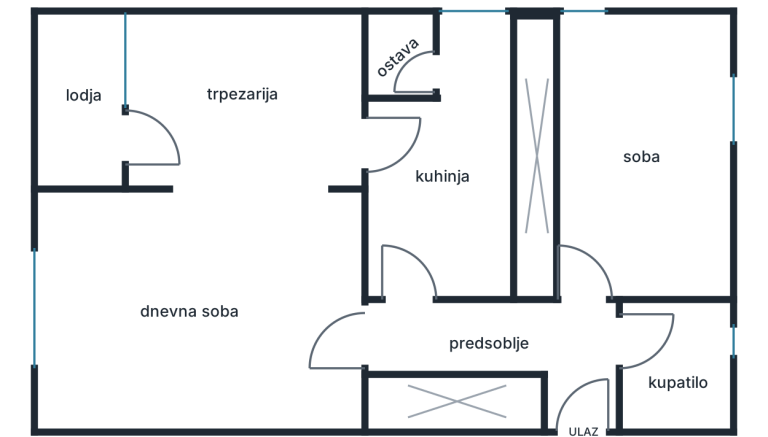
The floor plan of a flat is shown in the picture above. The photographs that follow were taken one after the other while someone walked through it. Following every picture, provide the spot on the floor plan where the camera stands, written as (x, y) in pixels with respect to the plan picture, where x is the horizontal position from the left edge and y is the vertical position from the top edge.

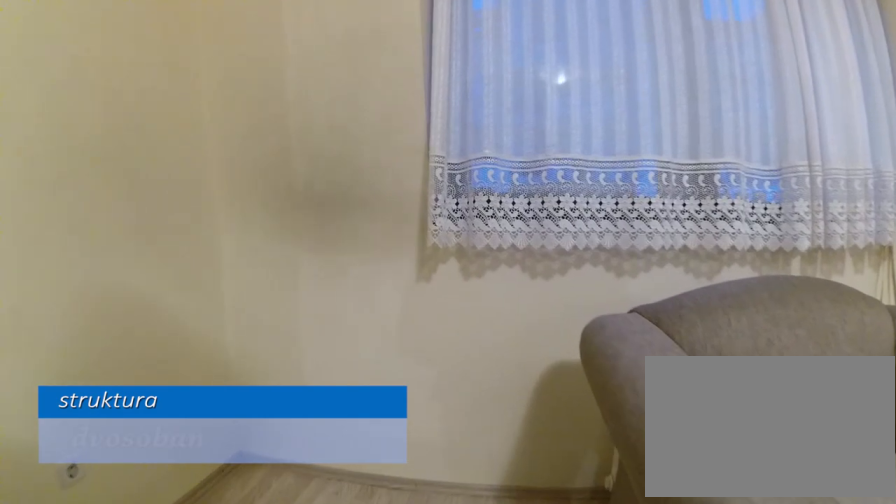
(143, 336)
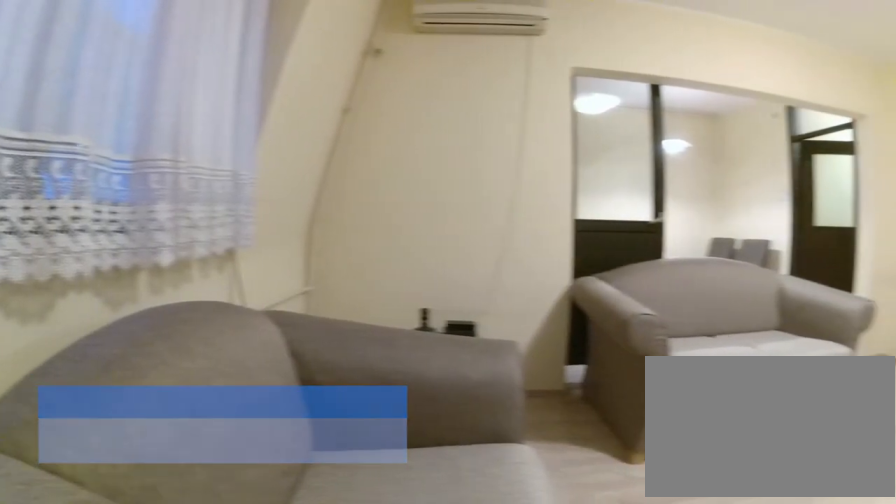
(59, 373)
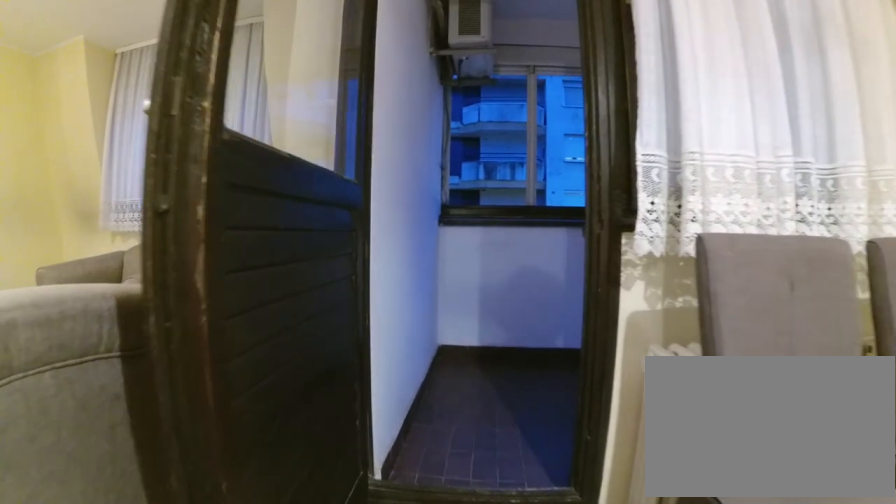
(222, 146)
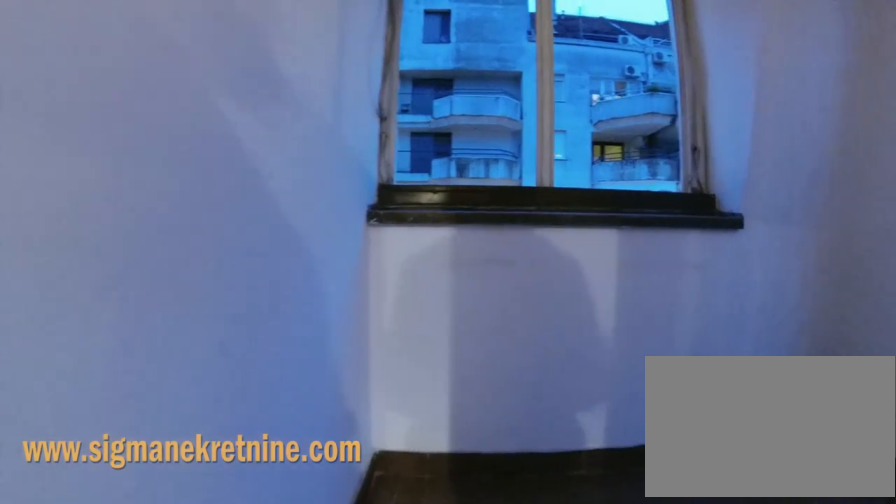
(149, 138)
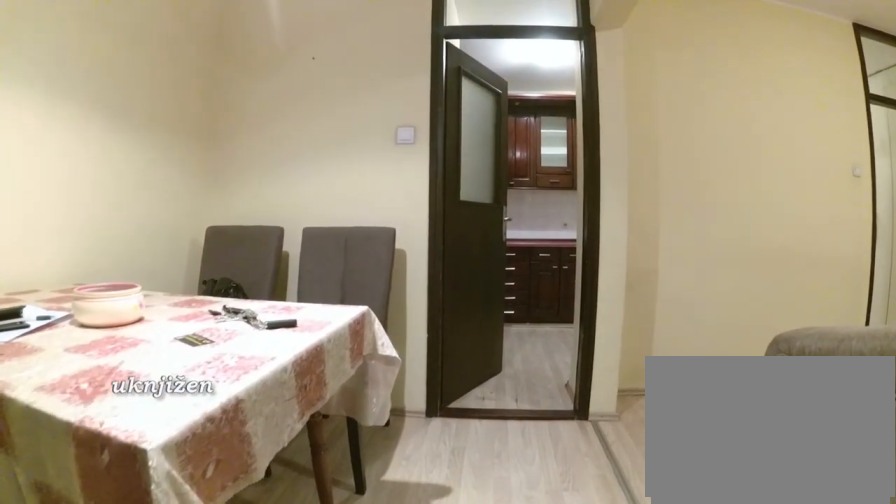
(192, 141)
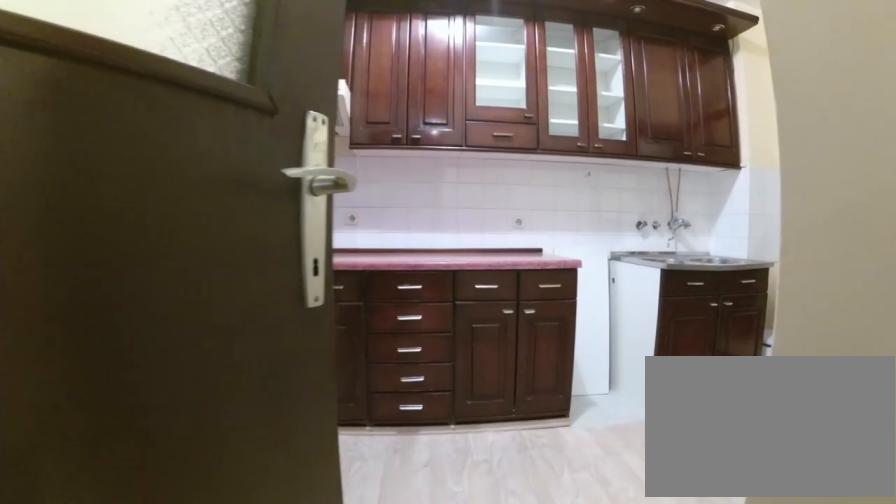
(338, 140)
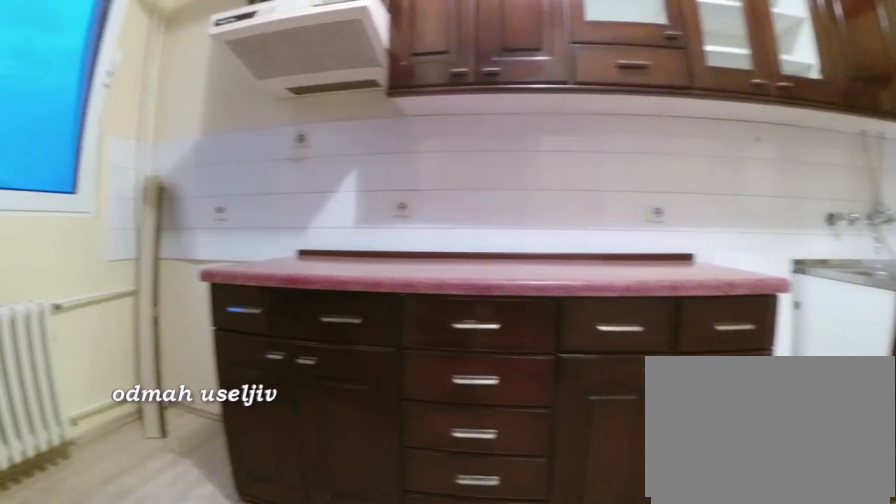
(404, 143)
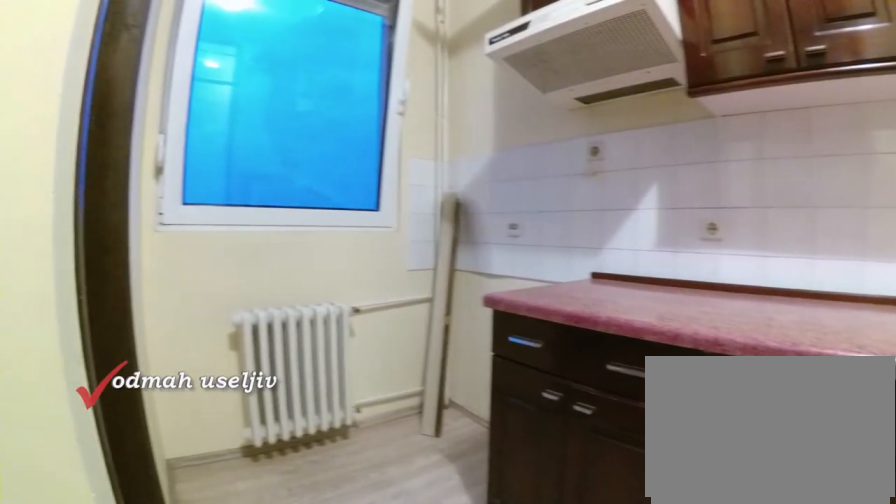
(438, 152)
